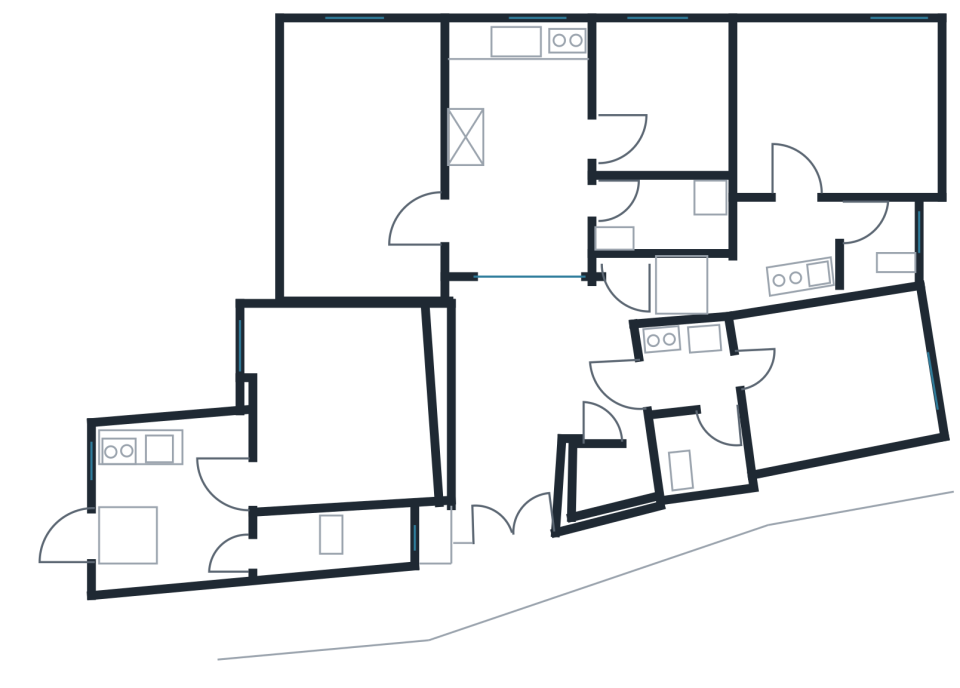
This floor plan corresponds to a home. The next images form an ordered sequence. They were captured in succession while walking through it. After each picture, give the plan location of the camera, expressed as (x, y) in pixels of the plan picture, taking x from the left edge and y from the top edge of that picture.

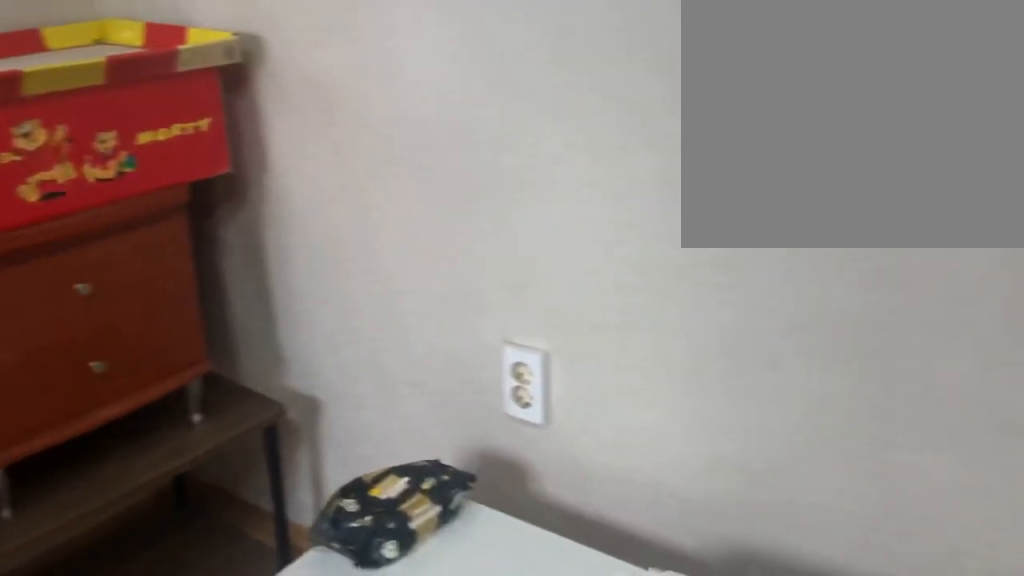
(811, 148)
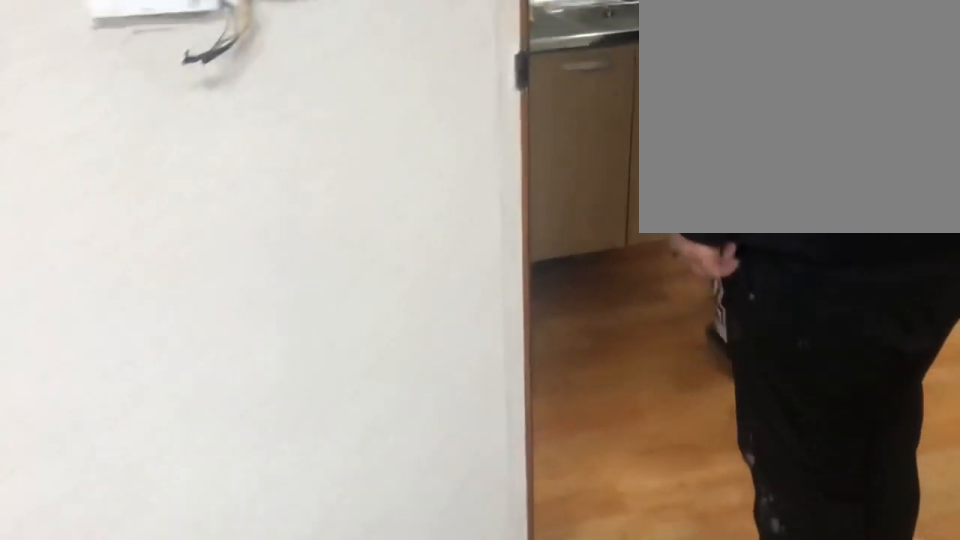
(807, 155)
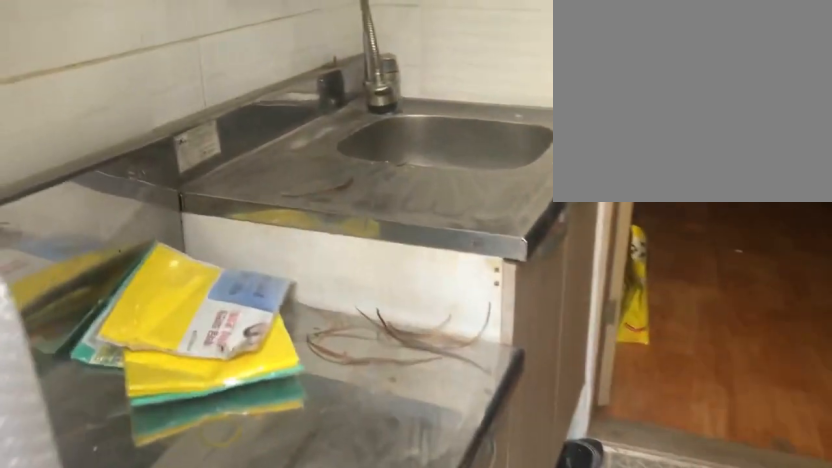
(672, 376)
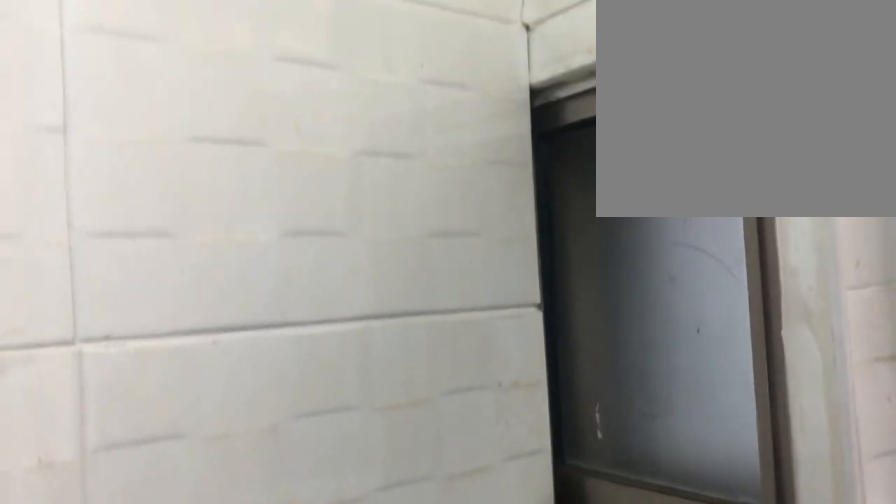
(692, 376)
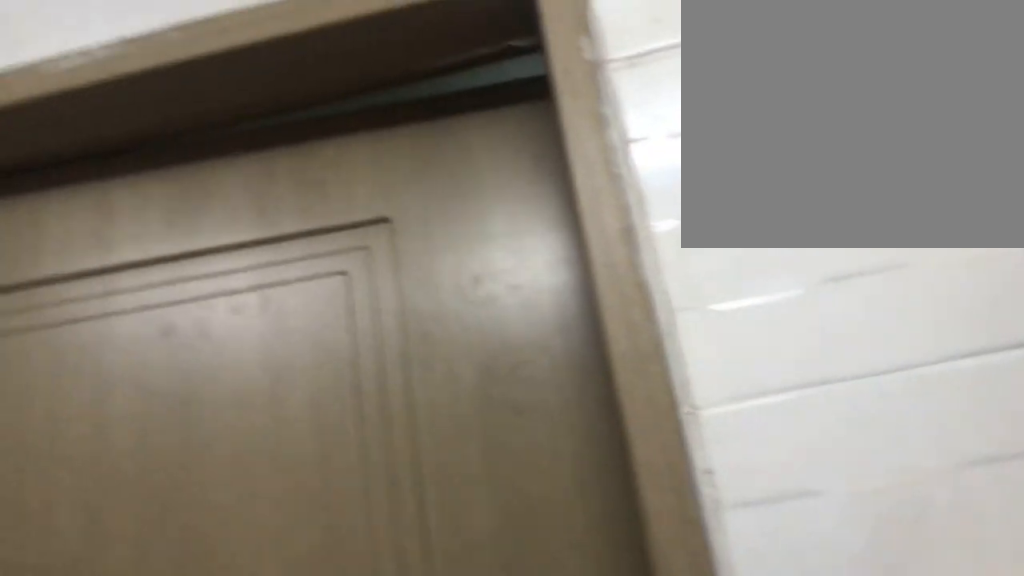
(689, 374)
